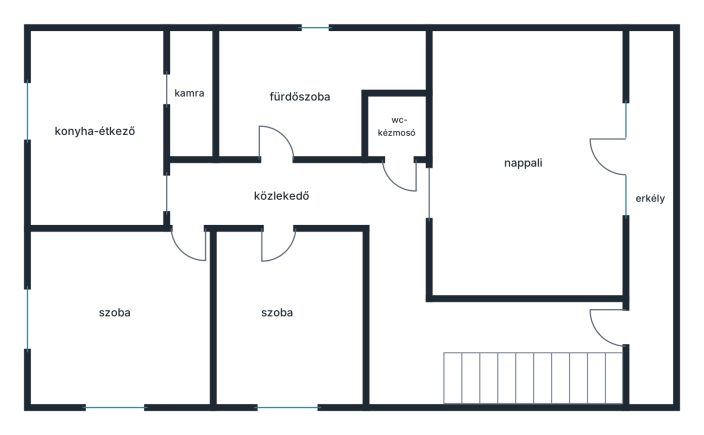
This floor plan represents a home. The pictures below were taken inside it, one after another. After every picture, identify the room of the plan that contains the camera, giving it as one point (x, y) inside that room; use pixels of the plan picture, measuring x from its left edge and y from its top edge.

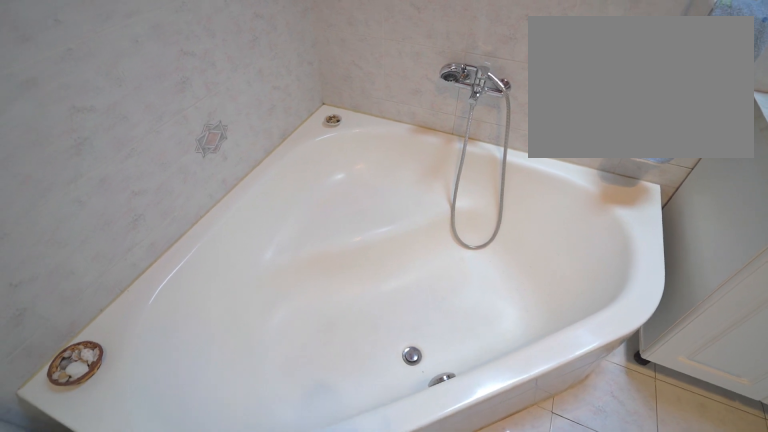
(283, 90)
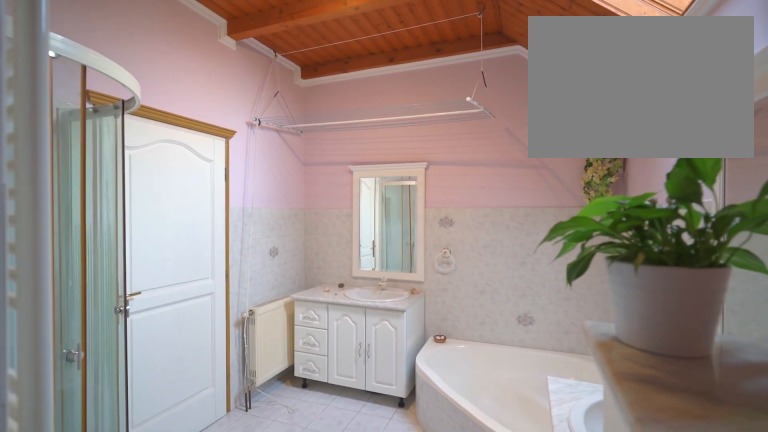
(283, 90)
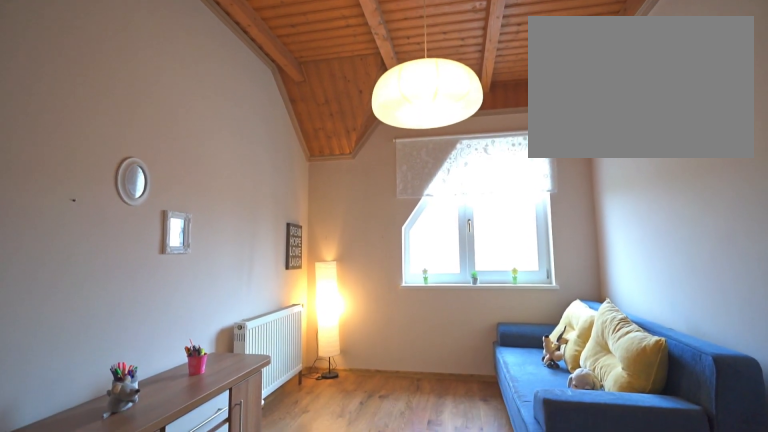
(284, 324)
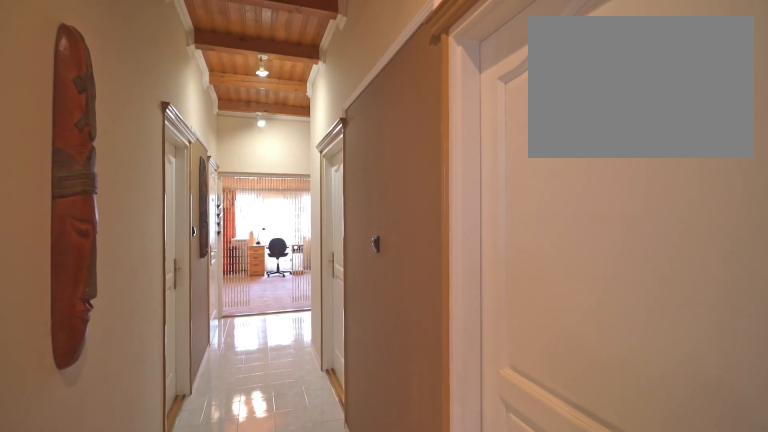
(283, 194)
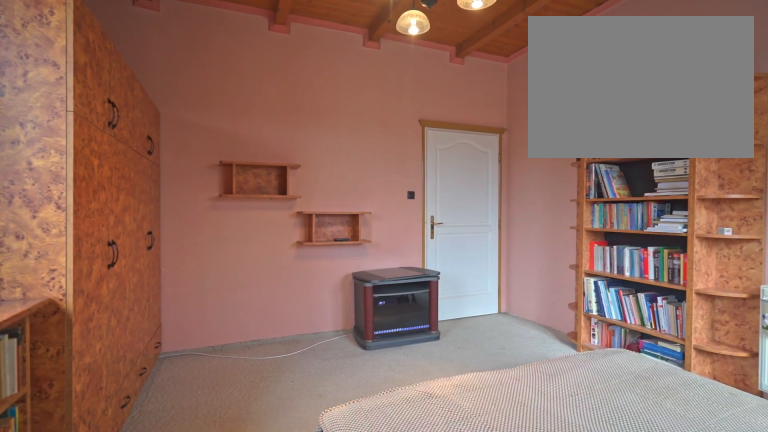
(126, 341)
